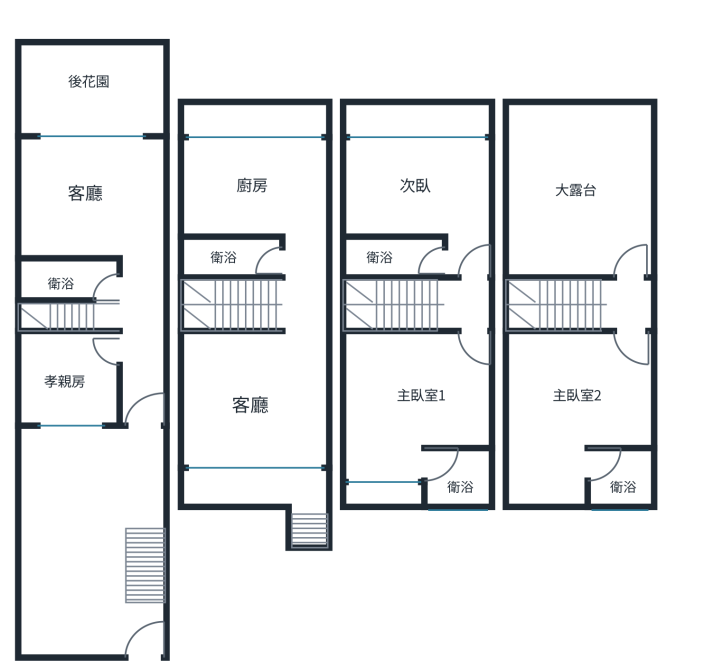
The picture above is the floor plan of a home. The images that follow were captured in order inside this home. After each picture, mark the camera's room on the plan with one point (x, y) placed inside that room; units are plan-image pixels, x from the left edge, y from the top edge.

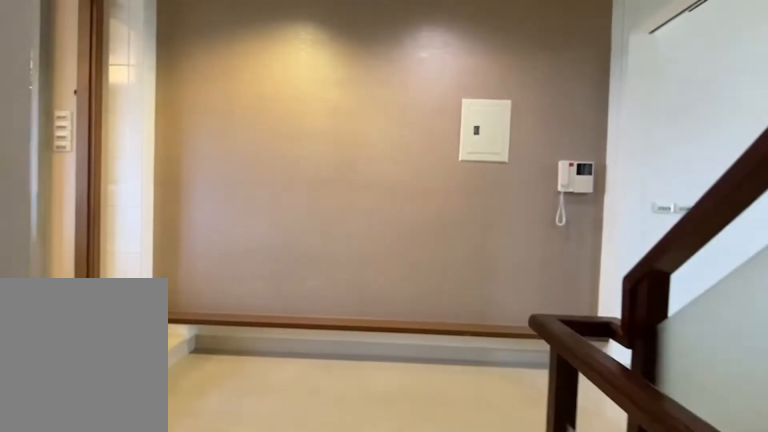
(241, 291)
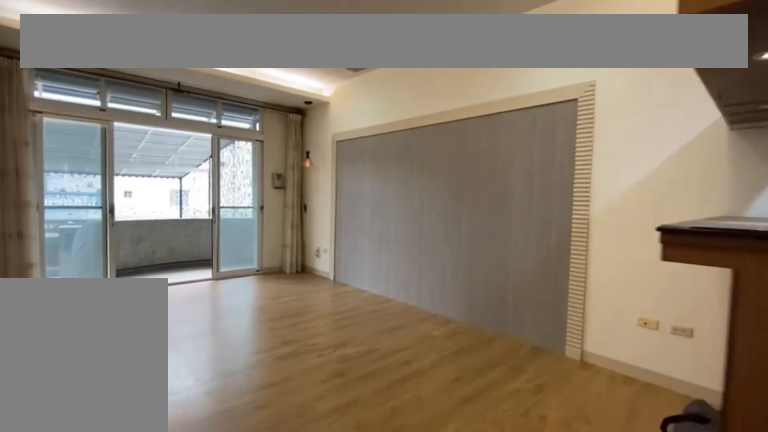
(261, 404)
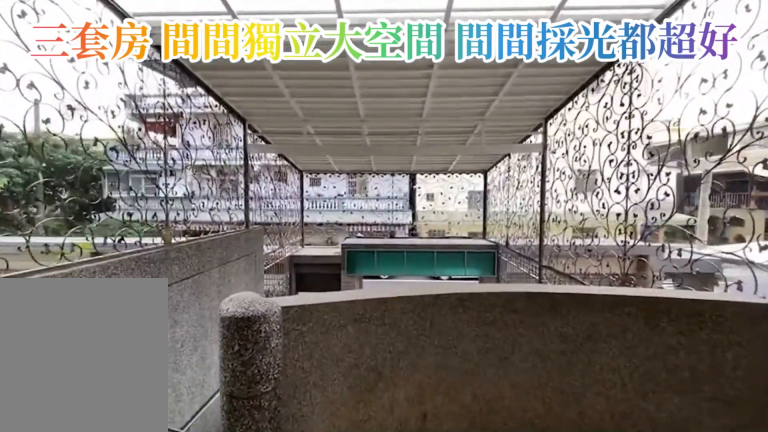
(300, 490)
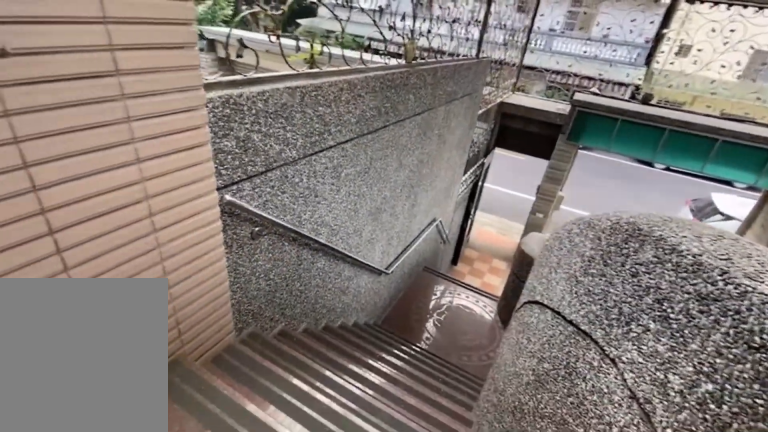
(302, 491)
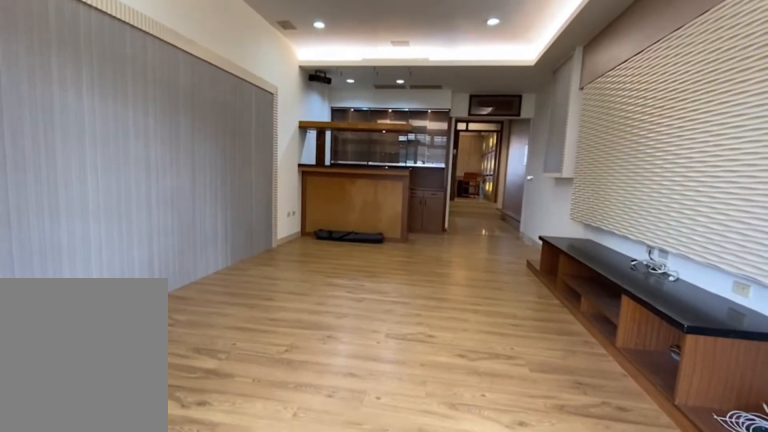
(284, 398)
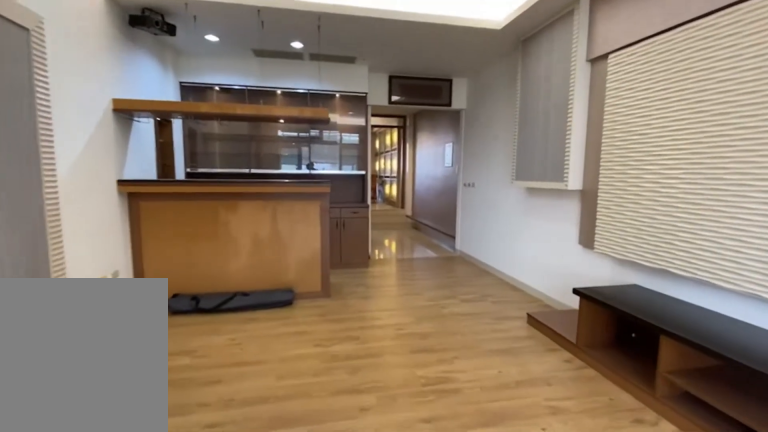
(284, 397)
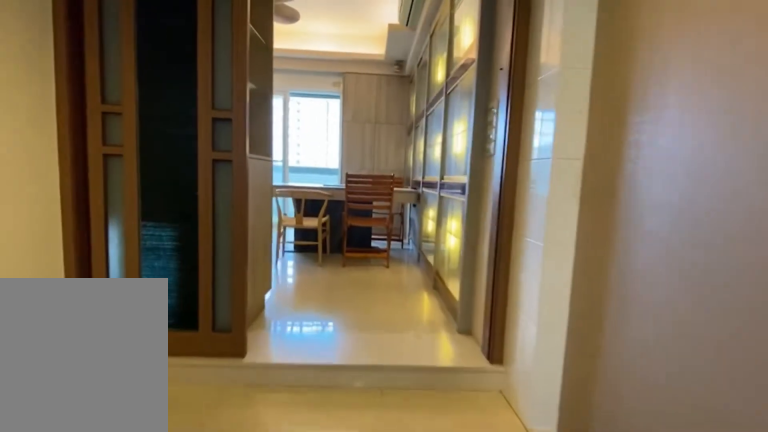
(304, 306)
